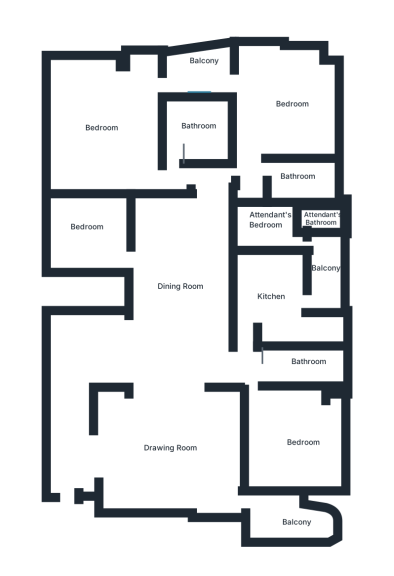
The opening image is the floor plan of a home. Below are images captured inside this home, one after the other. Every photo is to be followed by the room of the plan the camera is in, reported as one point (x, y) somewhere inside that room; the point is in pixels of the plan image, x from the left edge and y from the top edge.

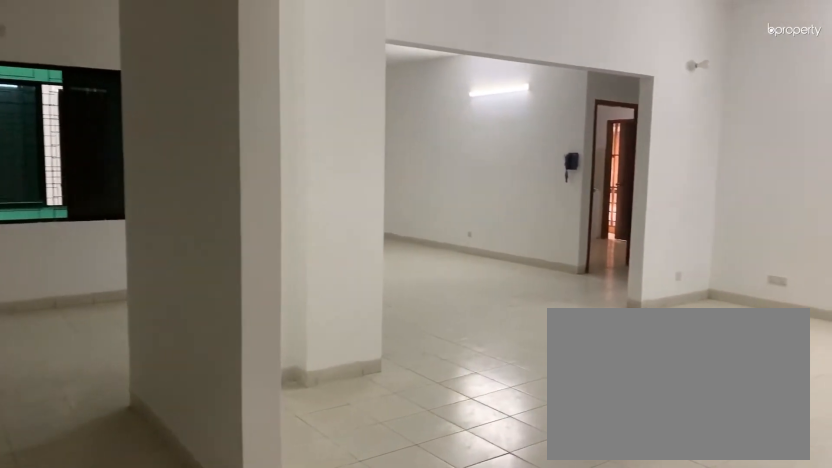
(172, 458)
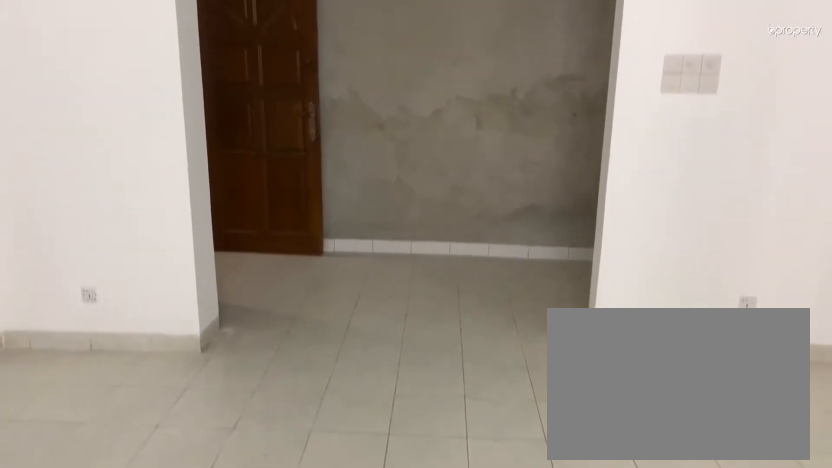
(172, 458)
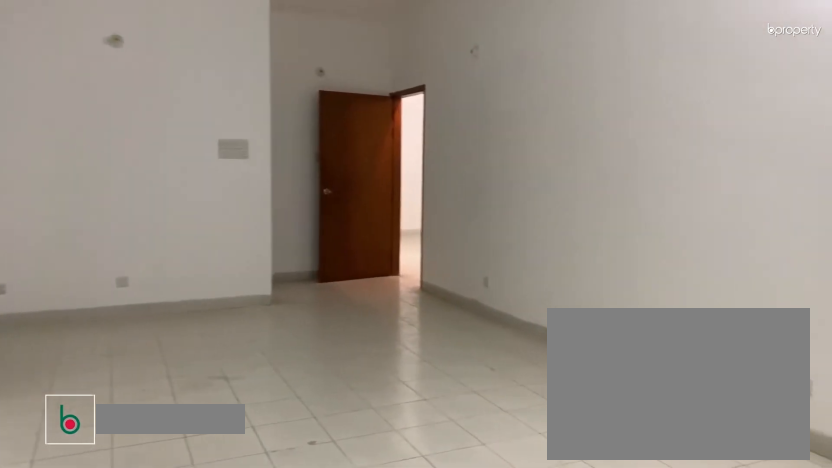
(180, 276)
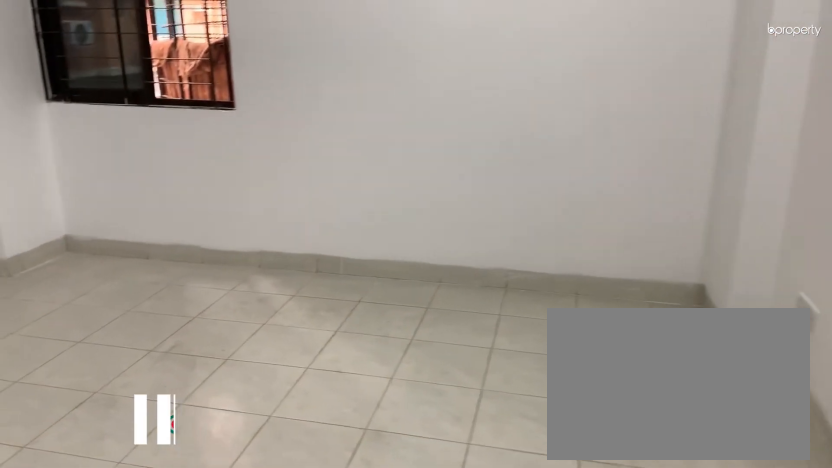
(290, 443)
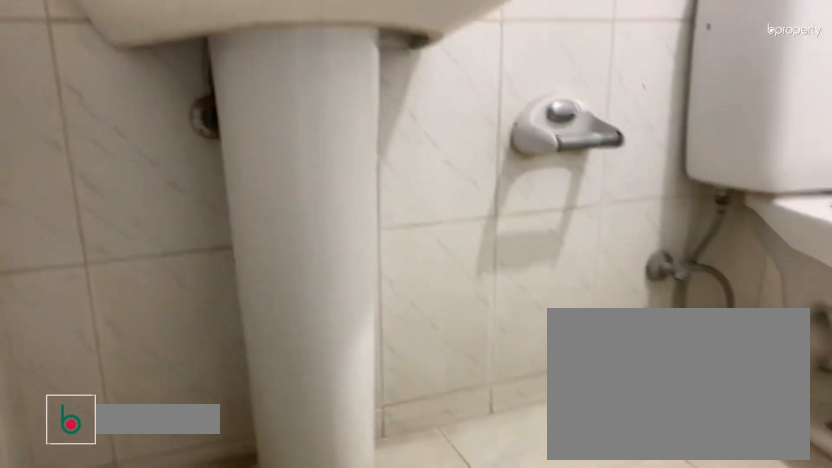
(291, 369)
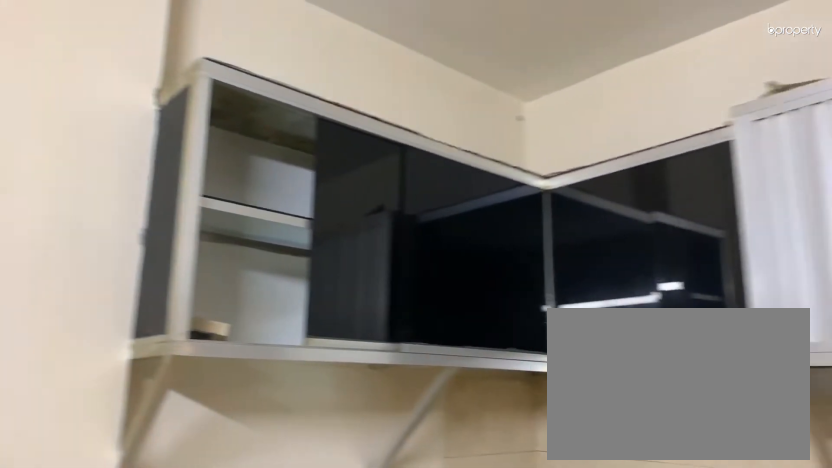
(270, 291)
